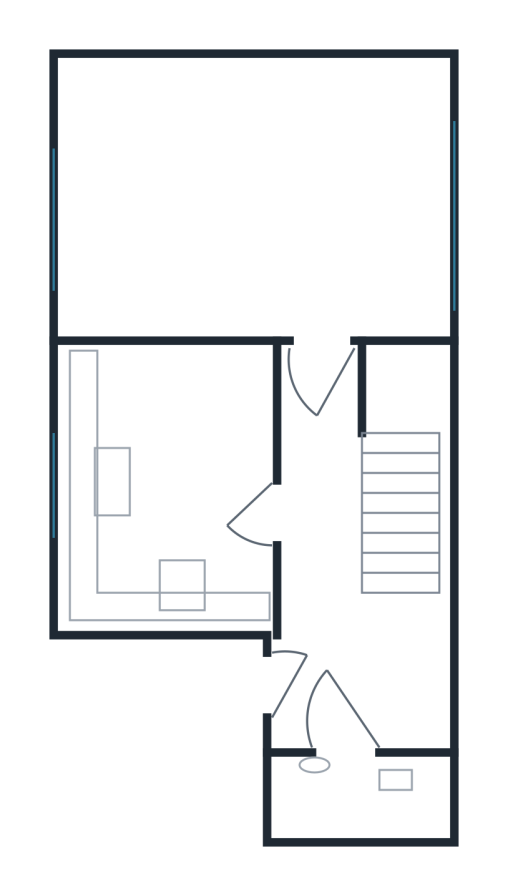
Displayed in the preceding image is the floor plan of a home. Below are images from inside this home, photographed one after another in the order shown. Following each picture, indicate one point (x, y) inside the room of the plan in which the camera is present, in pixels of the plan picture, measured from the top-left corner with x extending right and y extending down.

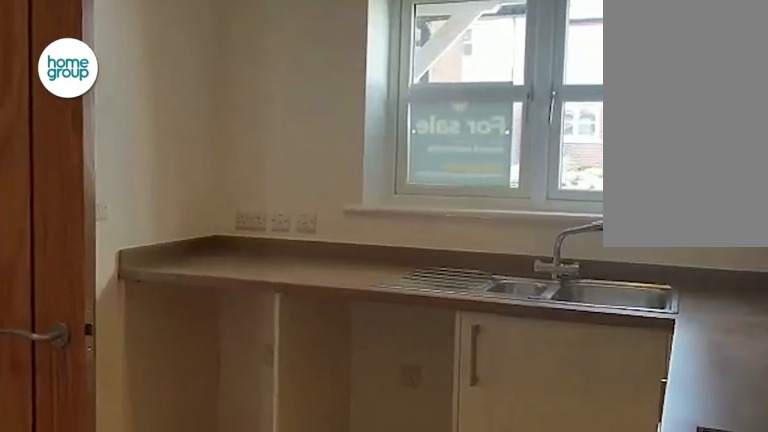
(228, 416)
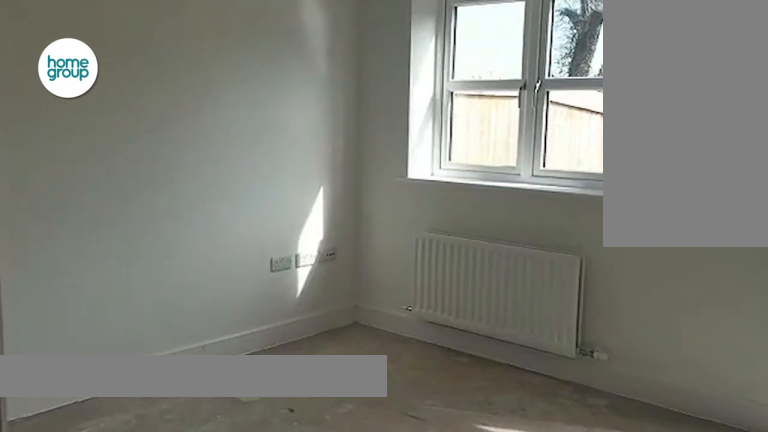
(255, 236)
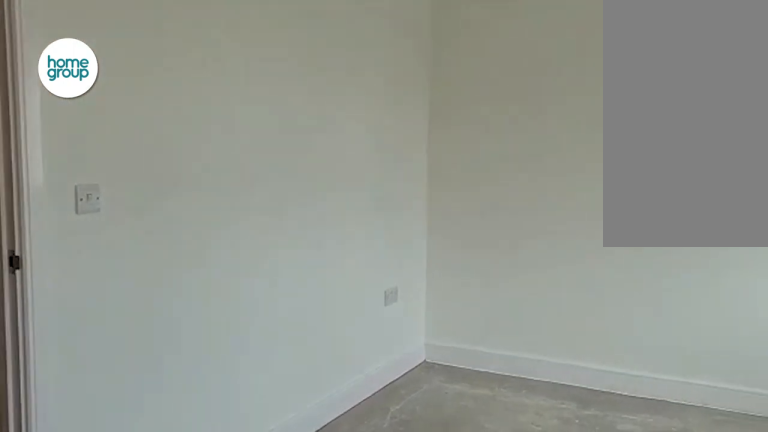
(255, 236)
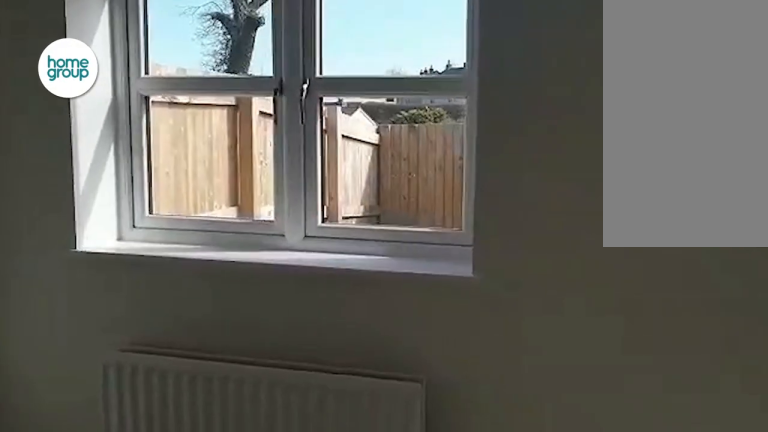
(174, 307)
